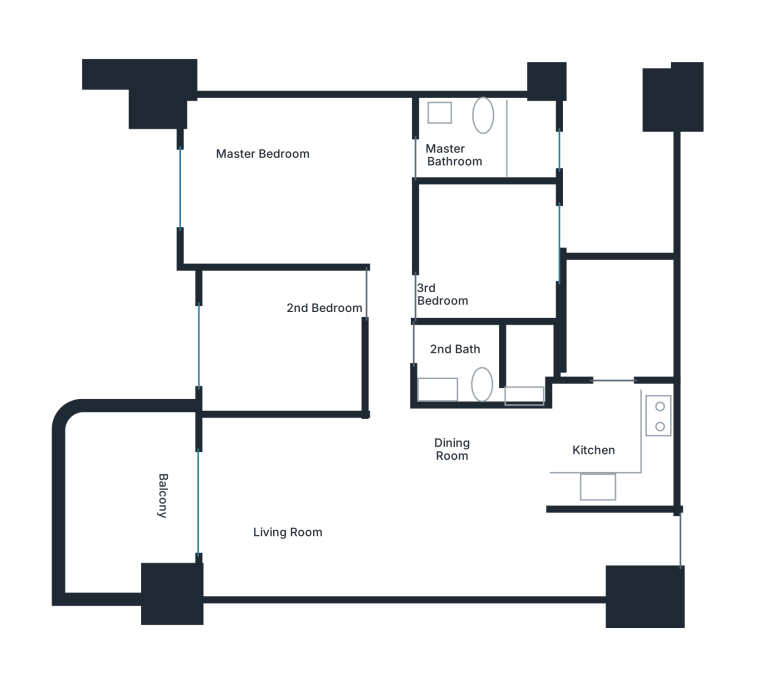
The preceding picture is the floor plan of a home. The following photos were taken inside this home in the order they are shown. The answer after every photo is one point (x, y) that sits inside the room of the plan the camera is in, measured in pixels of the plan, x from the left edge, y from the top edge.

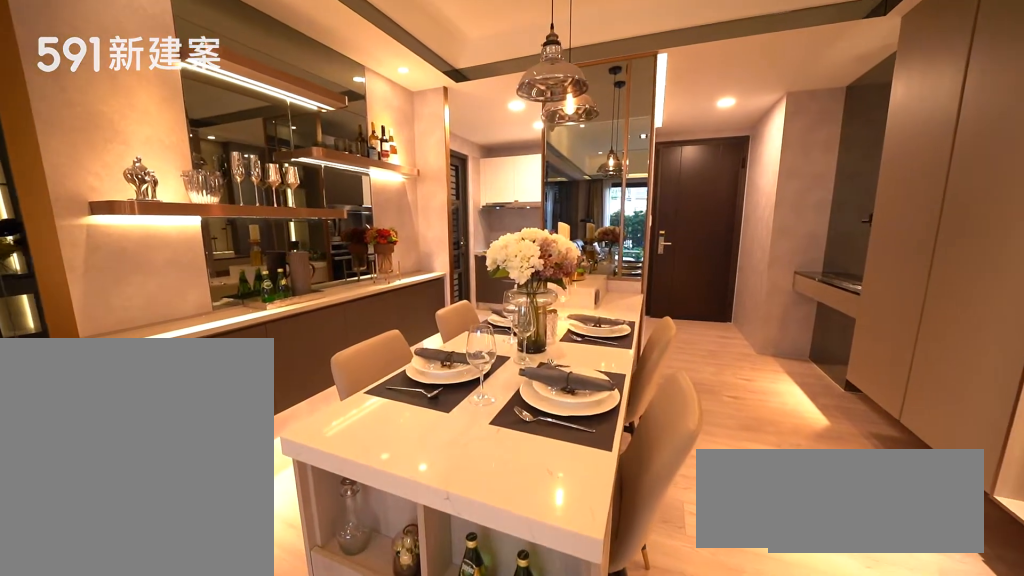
(484, 462)
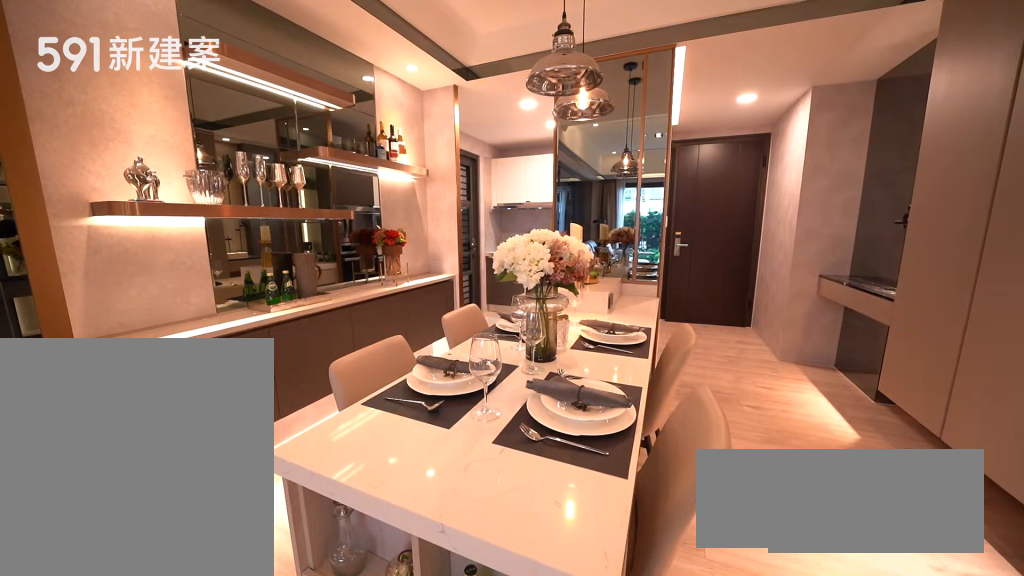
(484, 462)
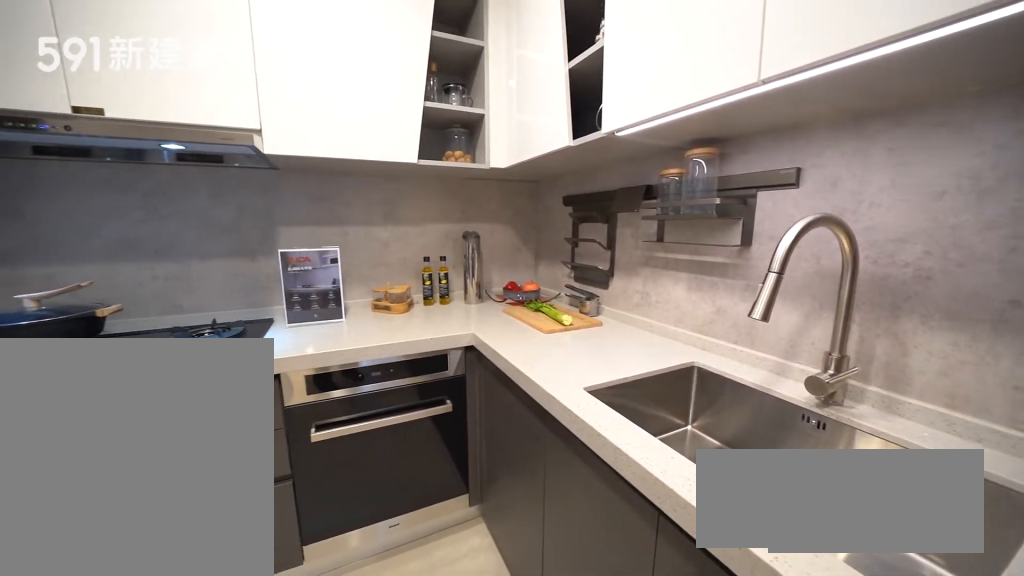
(616, 446)
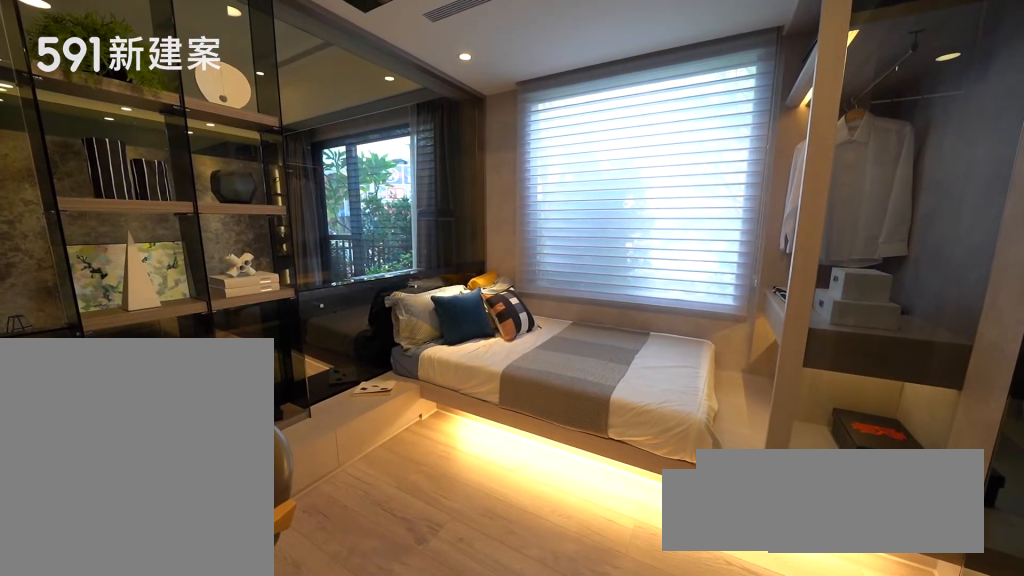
(278, 343)
